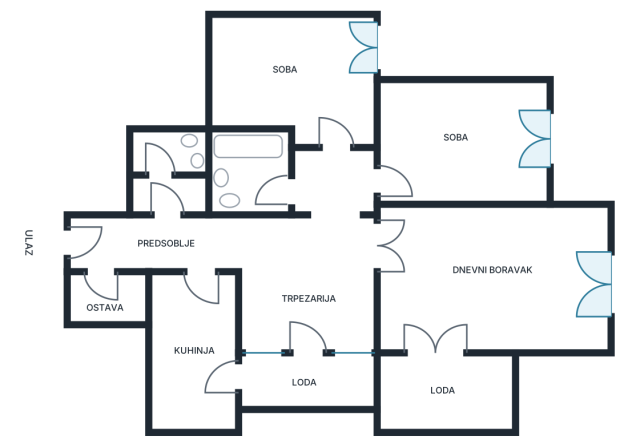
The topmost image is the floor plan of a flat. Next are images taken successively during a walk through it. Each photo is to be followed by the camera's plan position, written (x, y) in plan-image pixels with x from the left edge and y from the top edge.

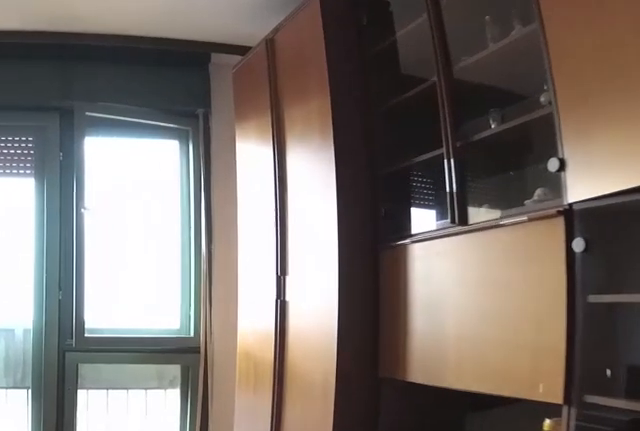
(445, 262)
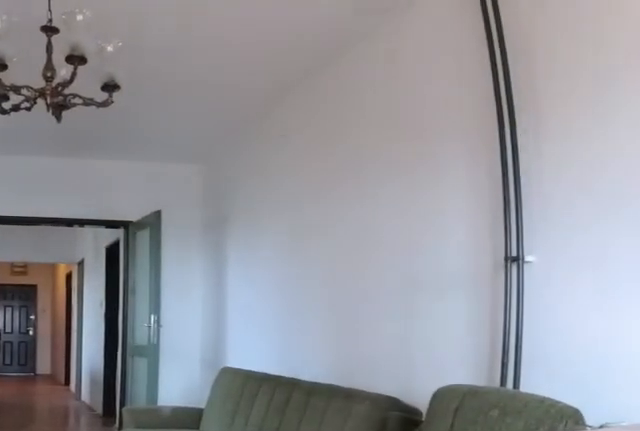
(586, 287)
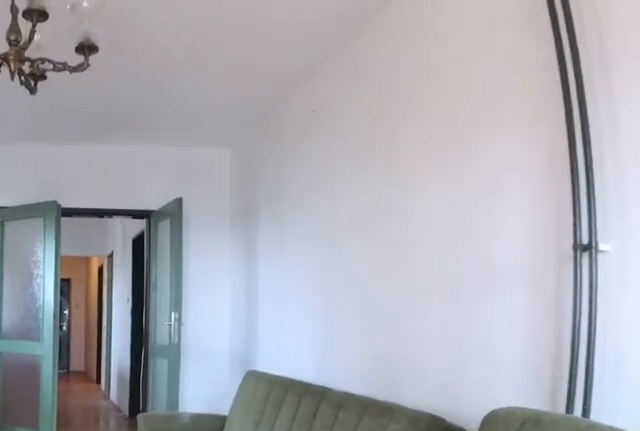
(578, 286)
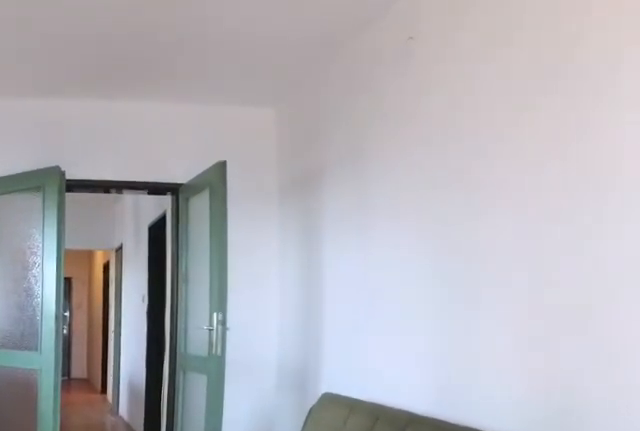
(529, 284)
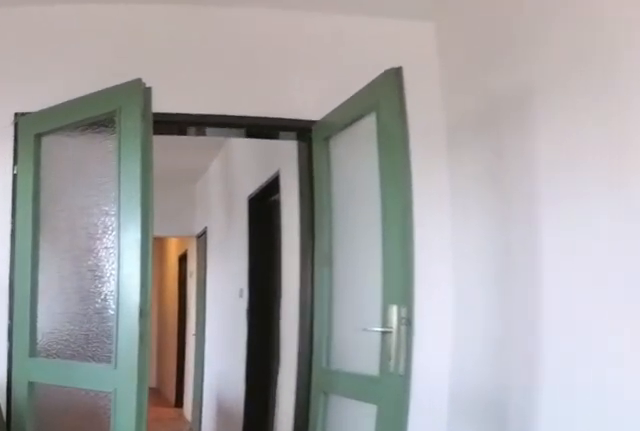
(480, 285)
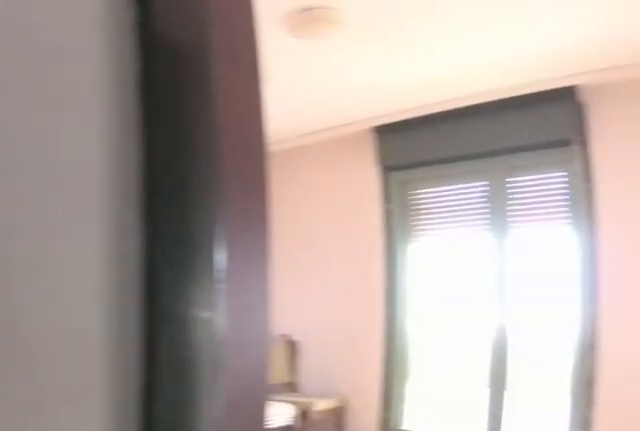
(335, 196)
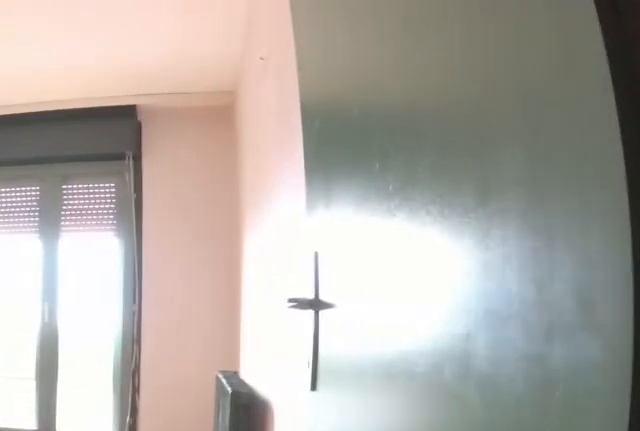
(344, 188)
